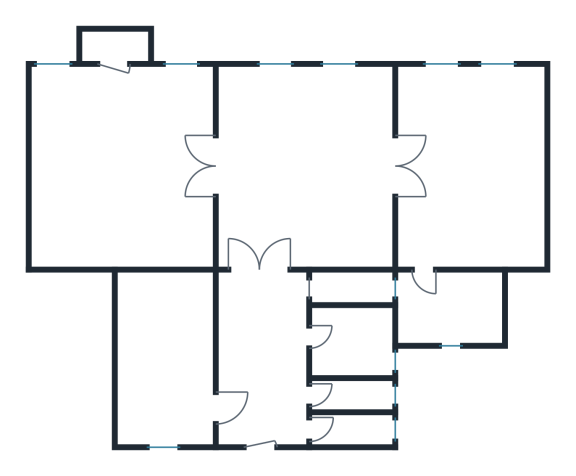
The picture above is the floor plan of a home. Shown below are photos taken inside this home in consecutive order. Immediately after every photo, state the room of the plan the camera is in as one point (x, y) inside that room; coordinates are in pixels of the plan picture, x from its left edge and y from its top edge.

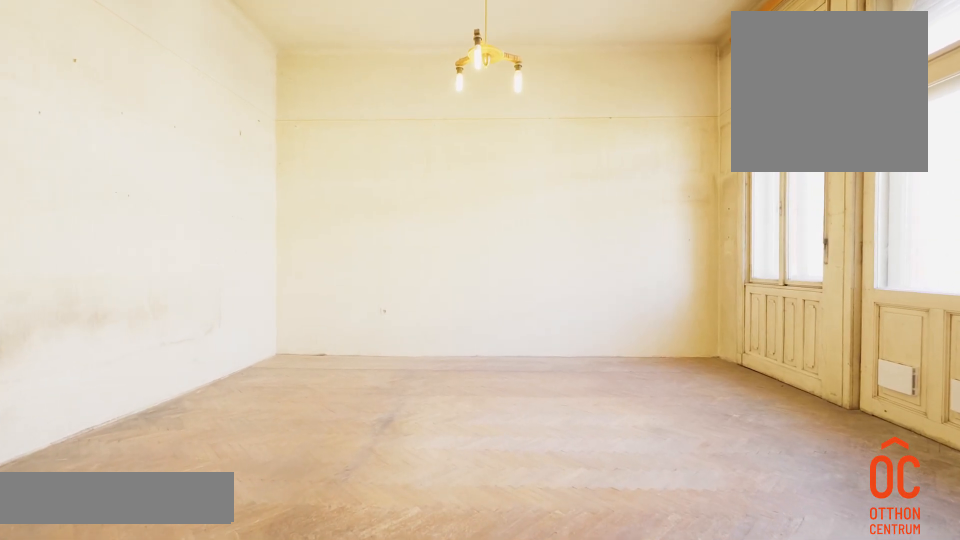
(124, 166)
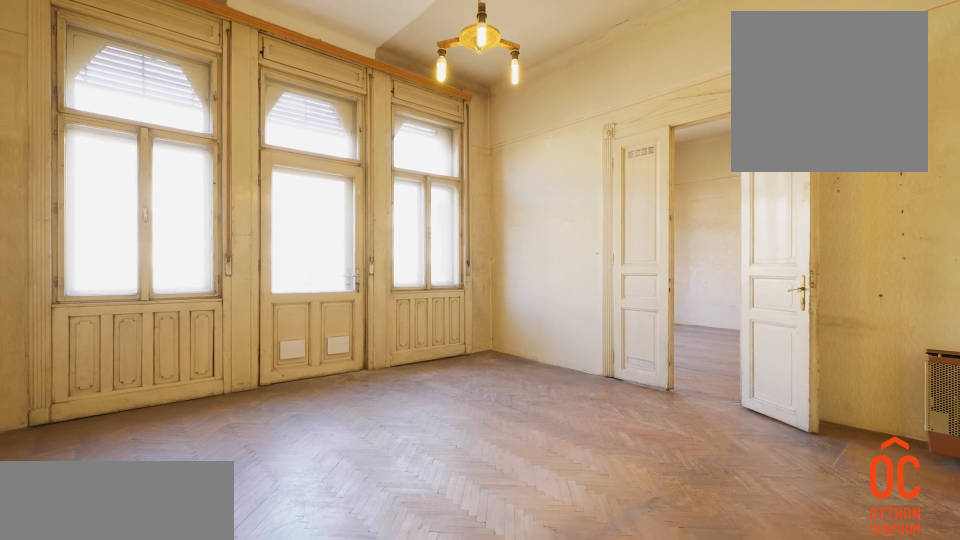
(124, 166)
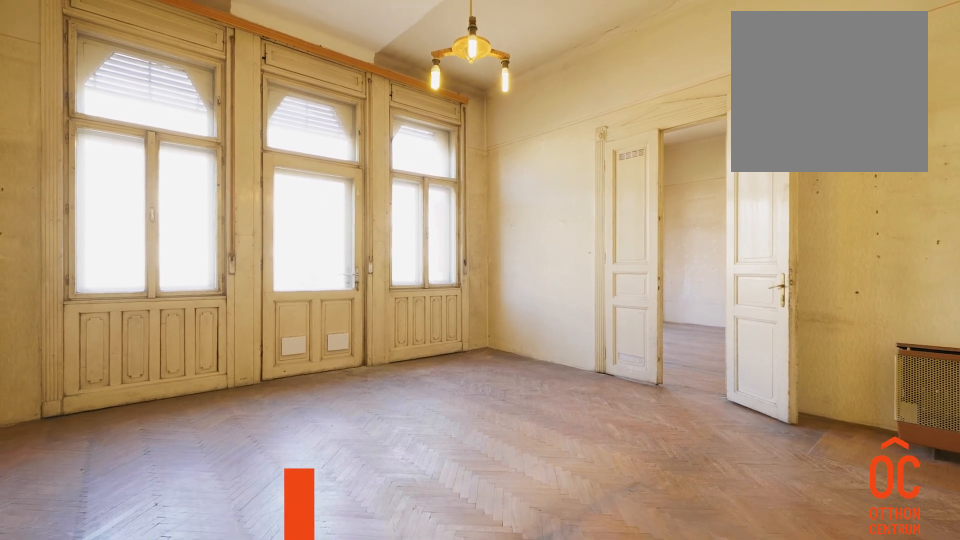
(124, 166)
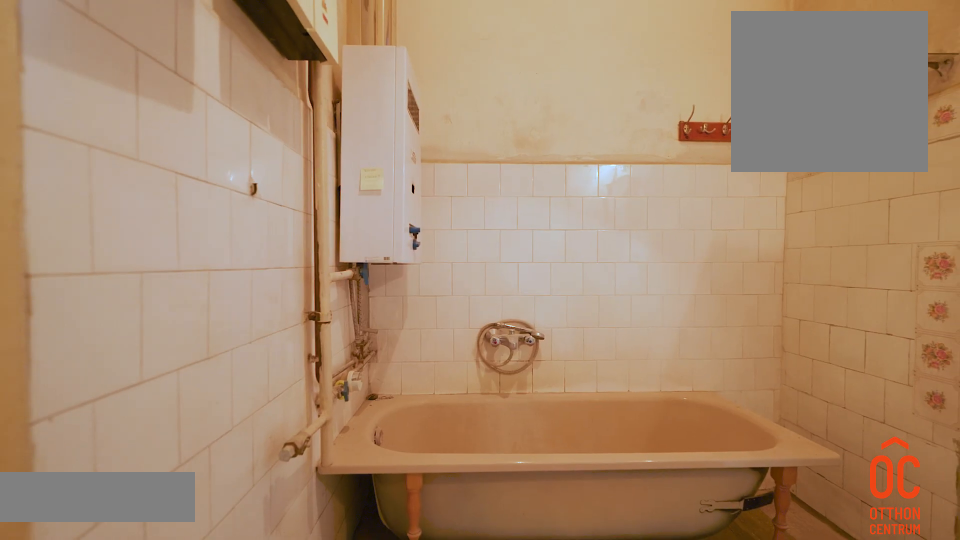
(461, 304)
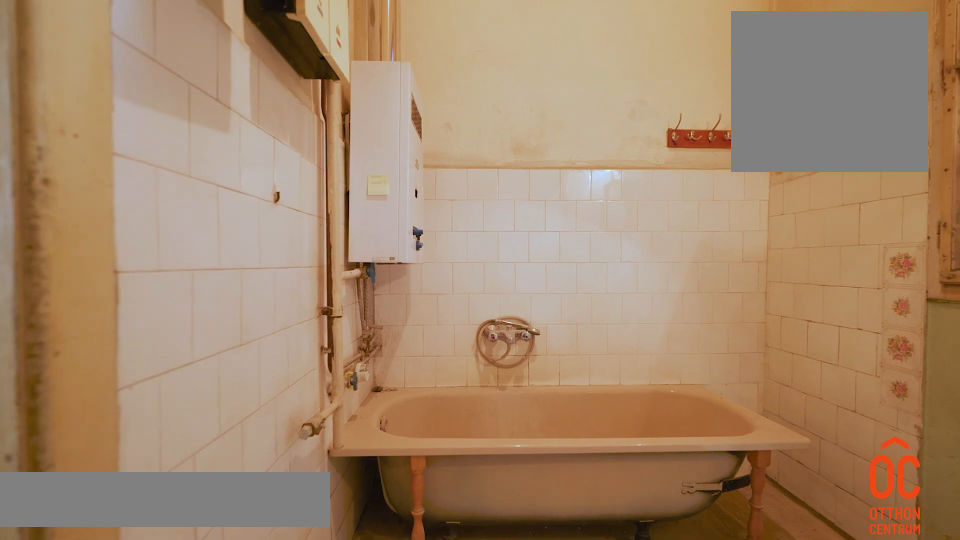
(466, 302)
